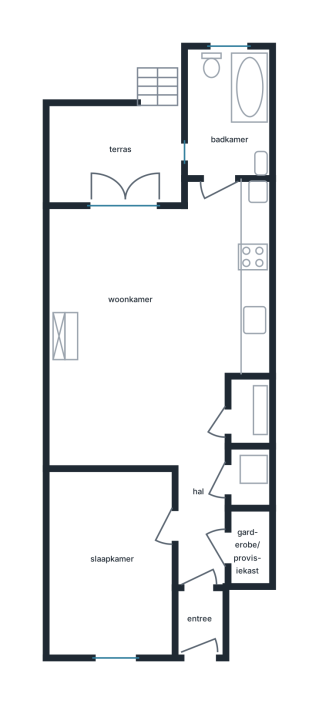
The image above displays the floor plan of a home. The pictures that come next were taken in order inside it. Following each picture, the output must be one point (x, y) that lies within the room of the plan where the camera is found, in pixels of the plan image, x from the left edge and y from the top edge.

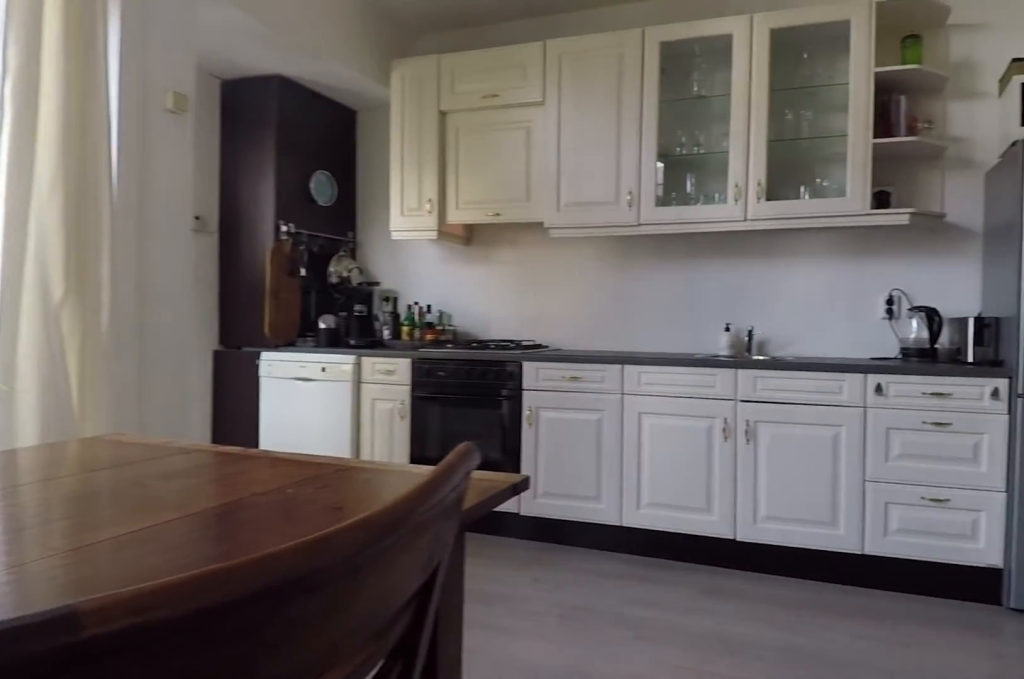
(166, 287)
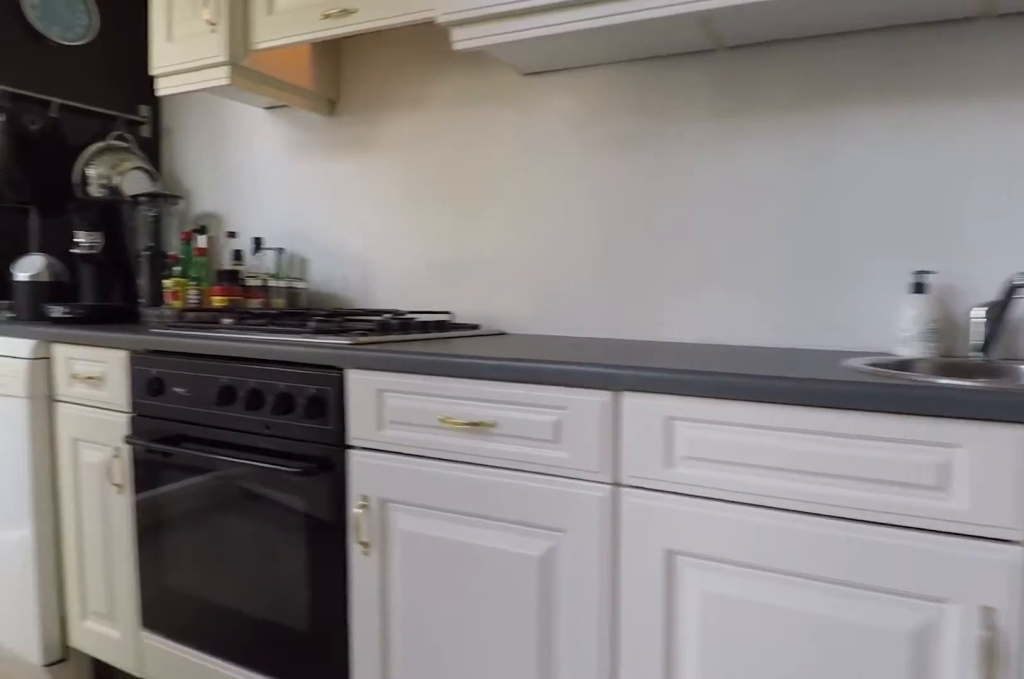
(166, 287)
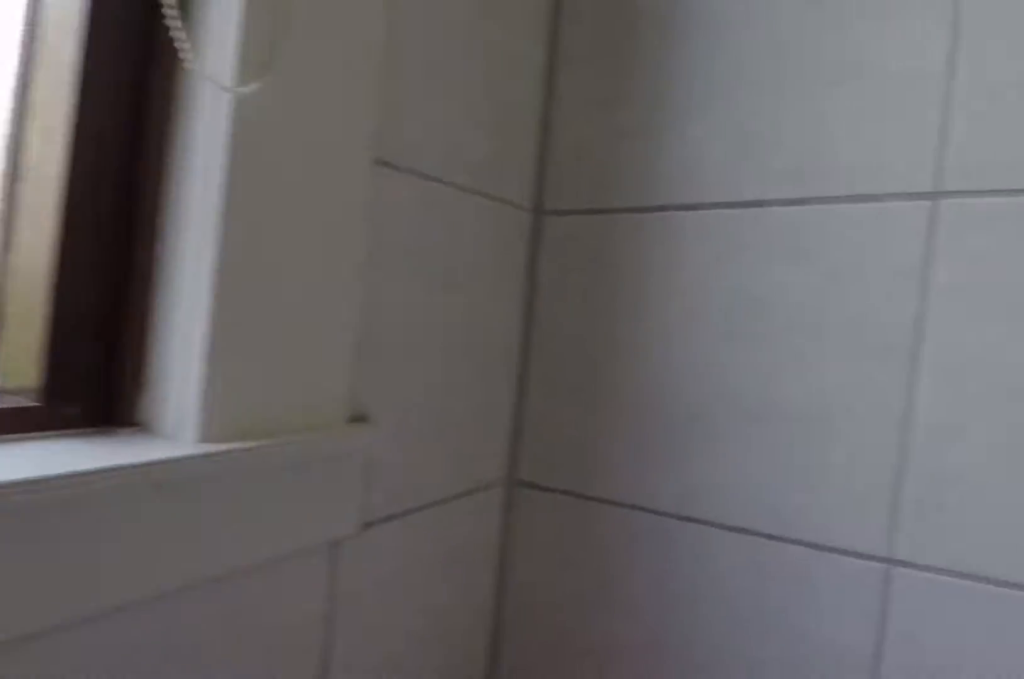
(231, 114)
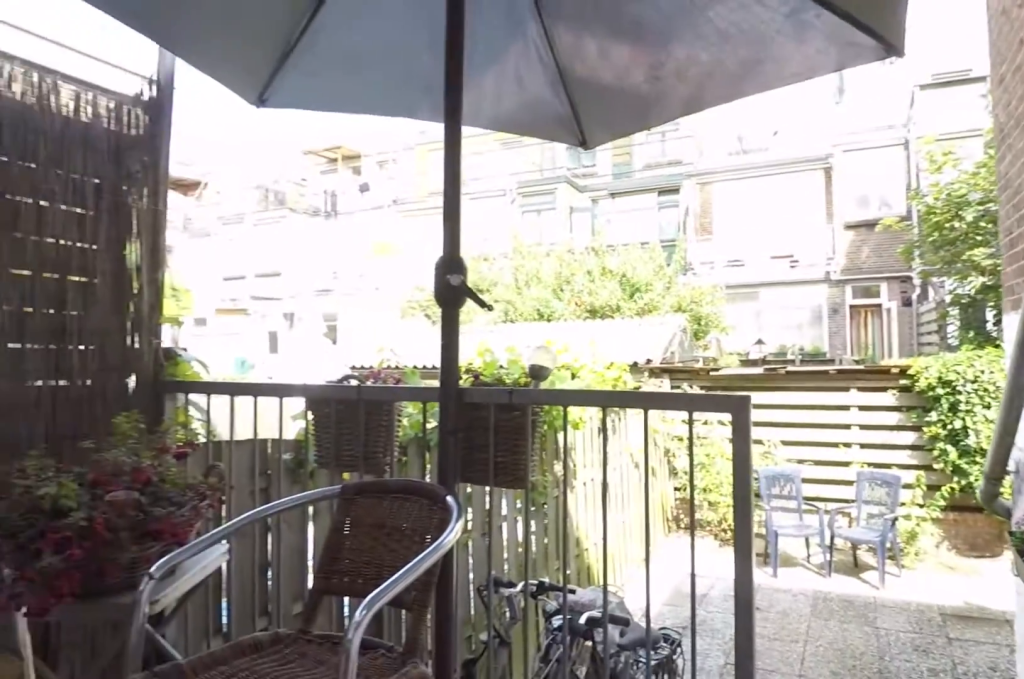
(115, 154)
